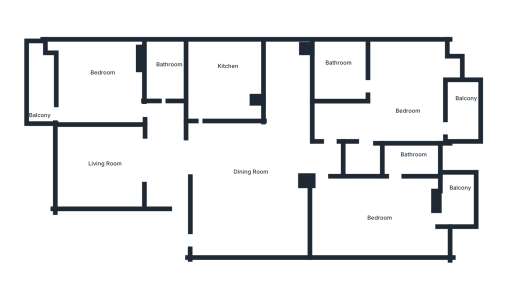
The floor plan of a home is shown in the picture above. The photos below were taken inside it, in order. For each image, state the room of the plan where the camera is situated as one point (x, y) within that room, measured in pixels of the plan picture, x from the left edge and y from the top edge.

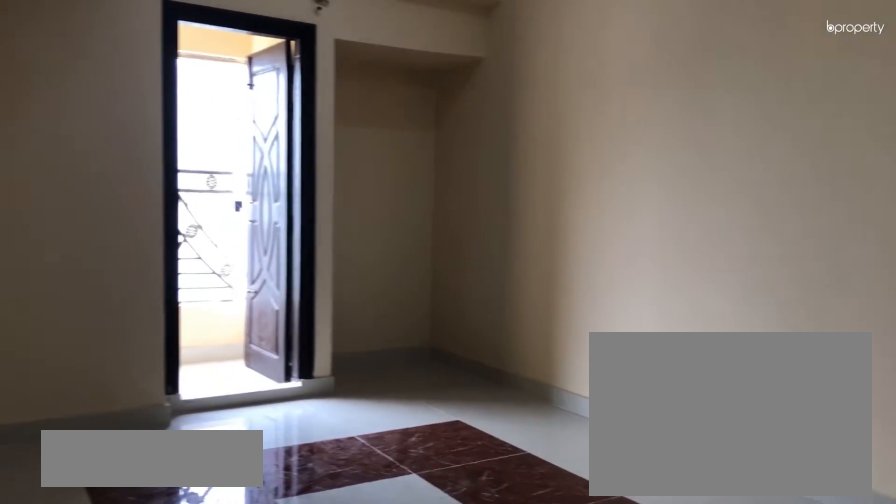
(375, 214)
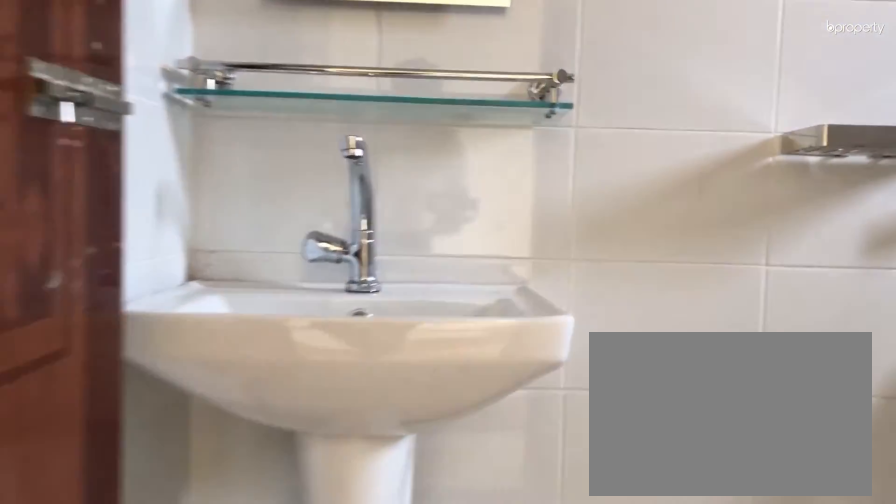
(407, 158)
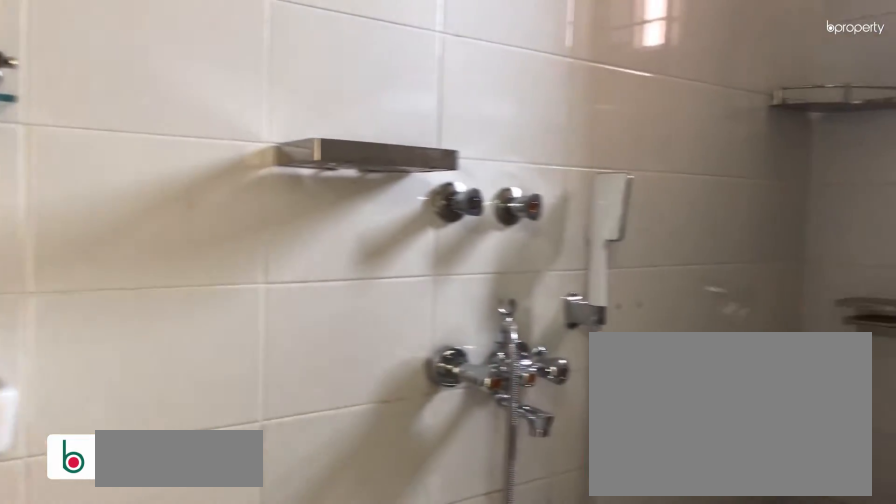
(407, 158)
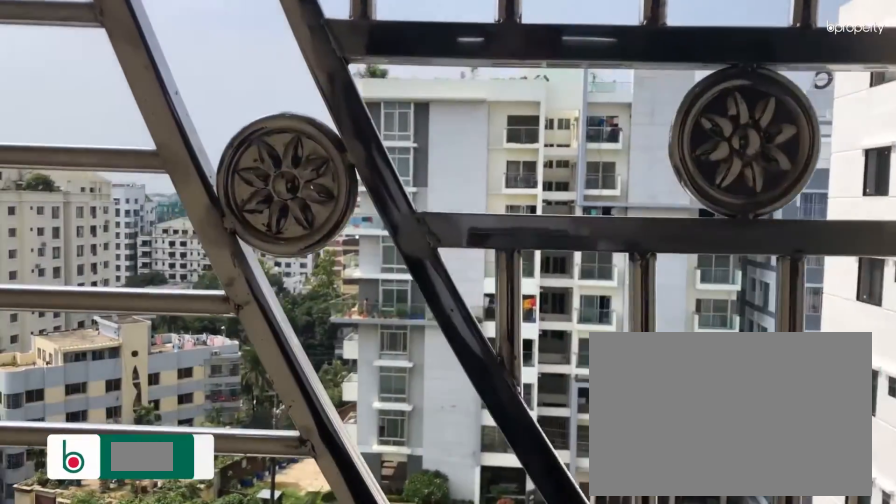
(458, 197)
